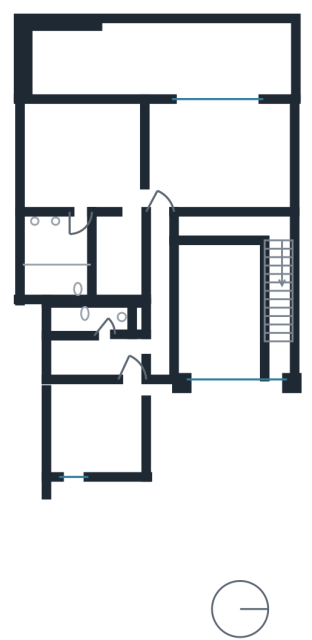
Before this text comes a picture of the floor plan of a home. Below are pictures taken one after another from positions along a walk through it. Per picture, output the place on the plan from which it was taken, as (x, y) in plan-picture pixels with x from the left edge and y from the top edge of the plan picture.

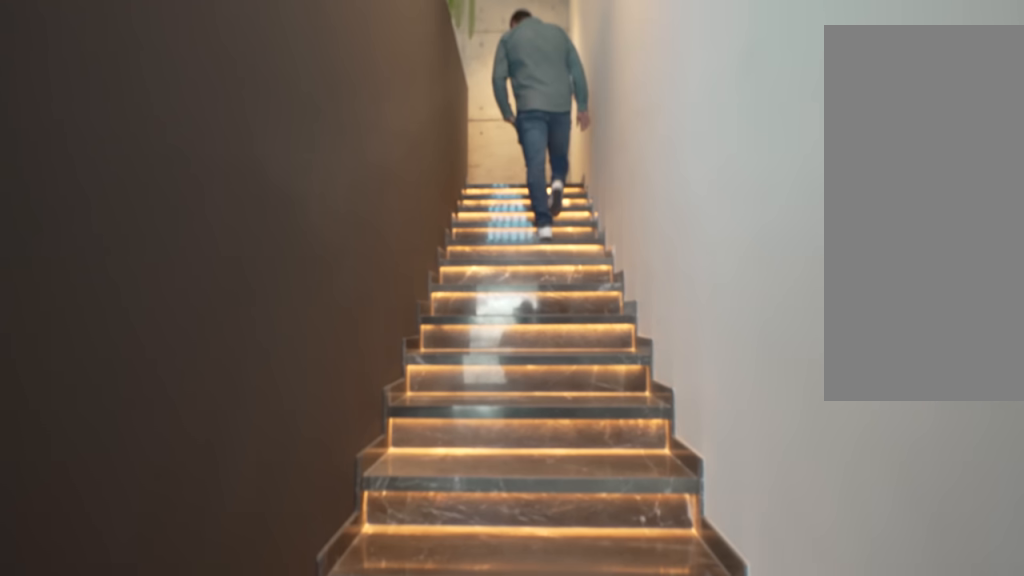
(281, 296)
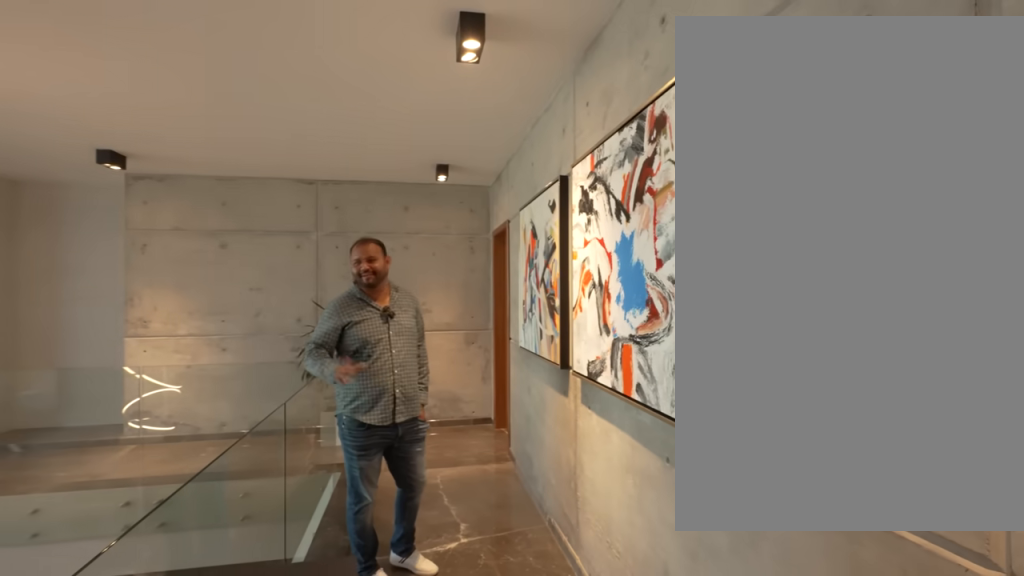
(274, 226)
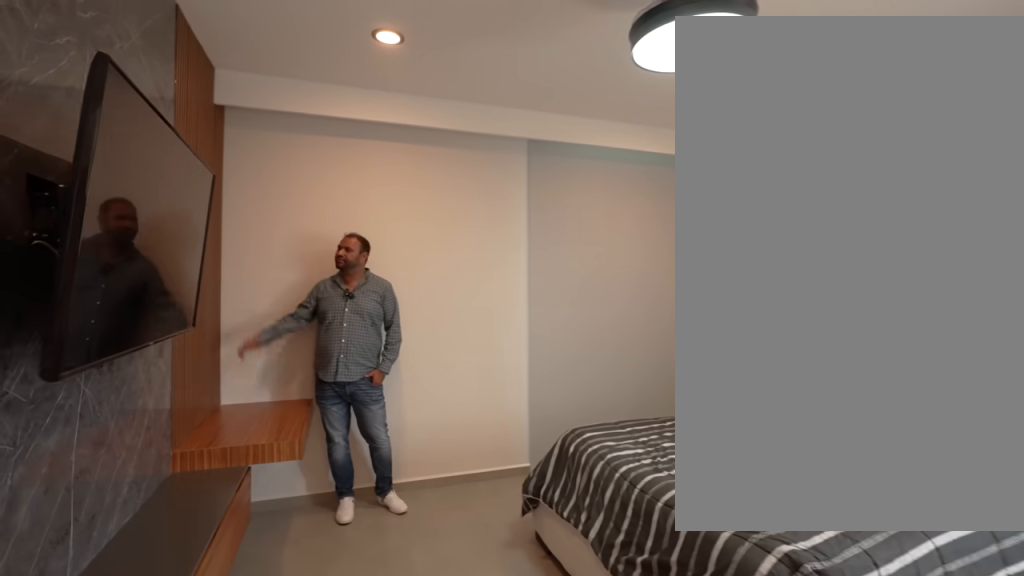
(123, 405)
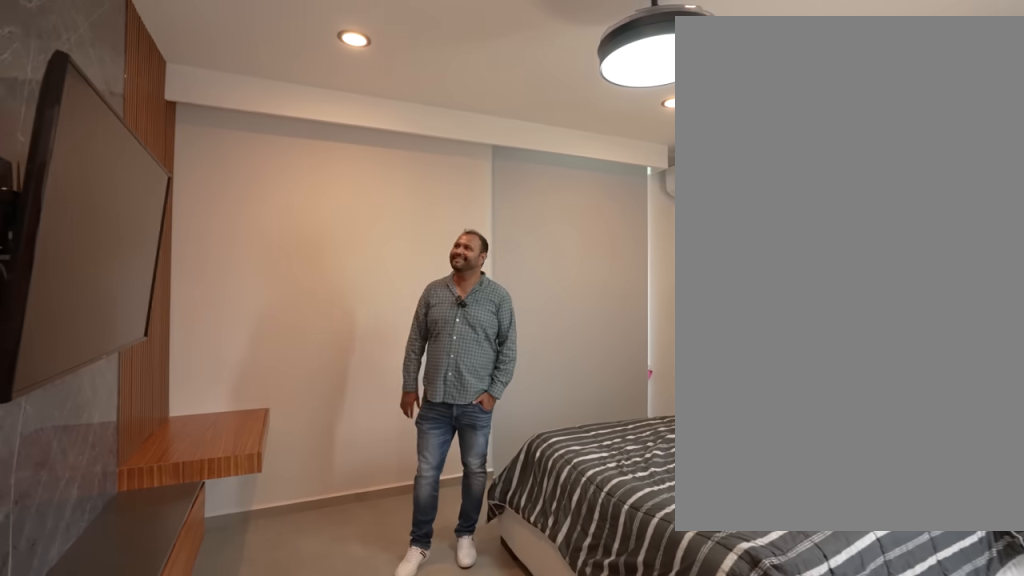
(122, 405)
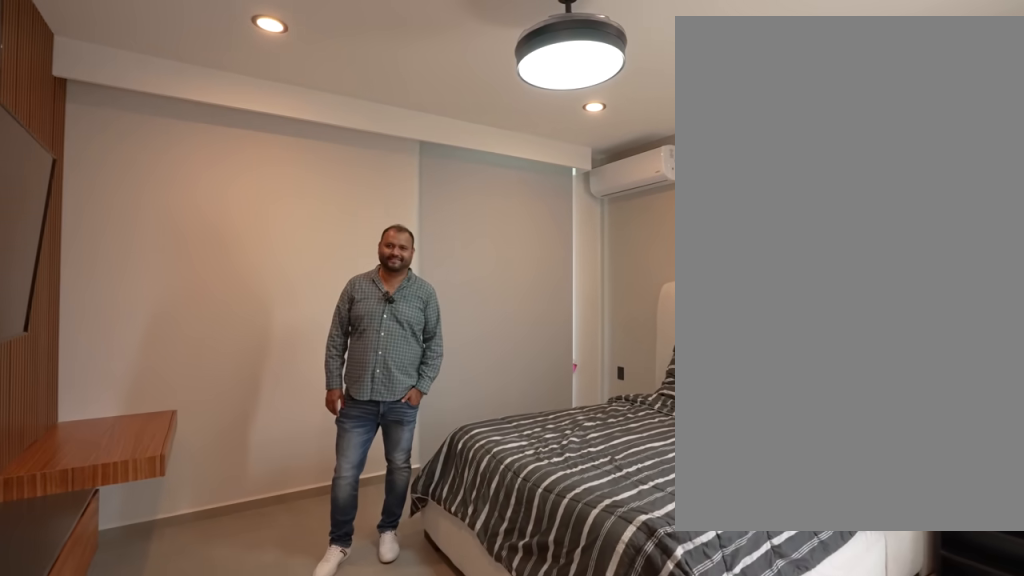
(122, 405)
